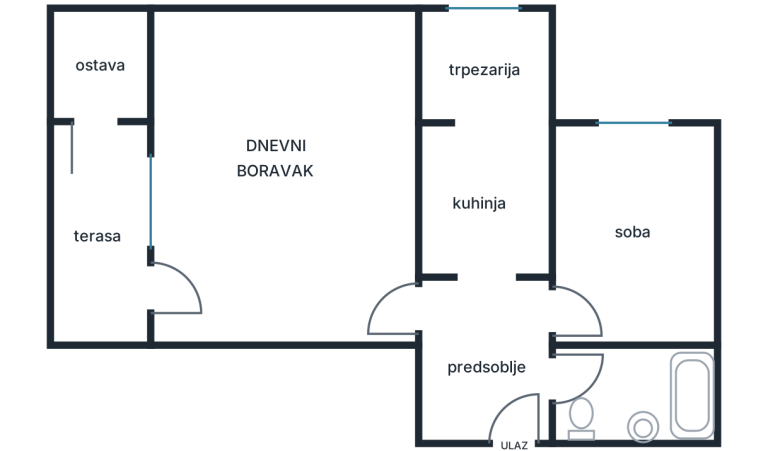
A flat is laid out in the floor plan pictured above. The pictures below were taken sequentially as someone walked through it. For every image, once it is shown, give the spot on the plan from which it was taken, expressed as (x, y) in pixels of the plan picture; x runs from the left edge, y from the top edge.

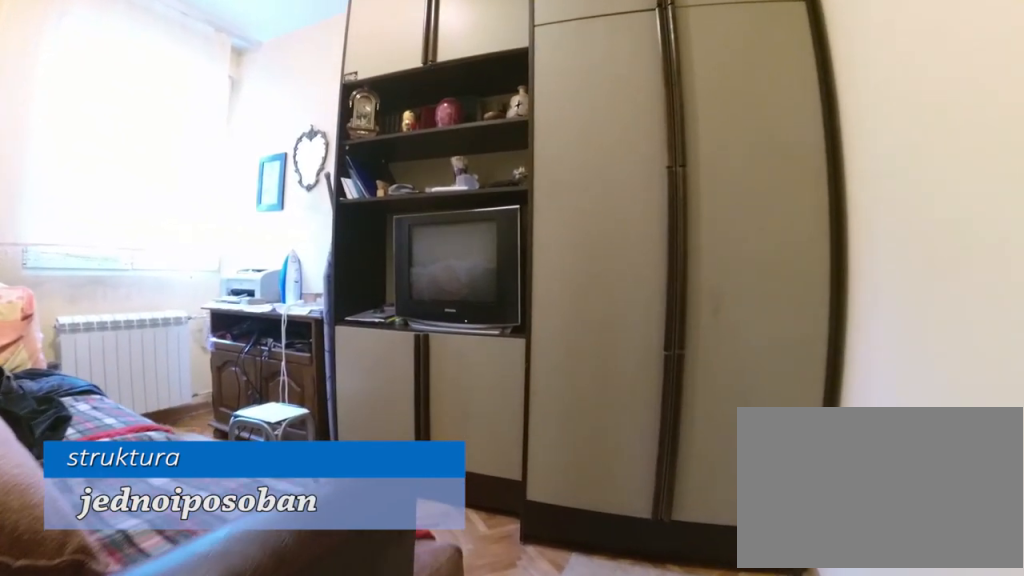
(579, 318)
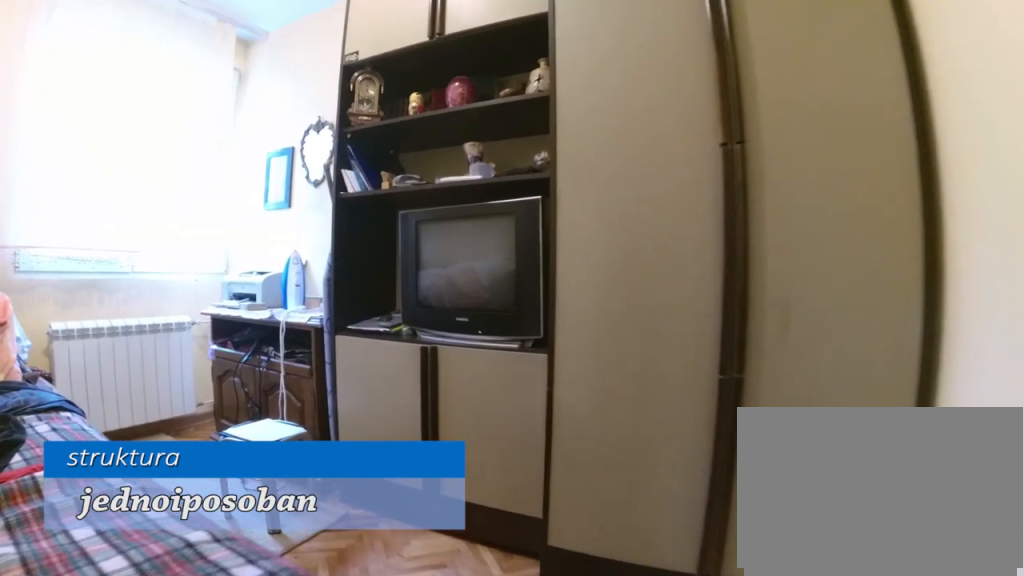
(596, 317)
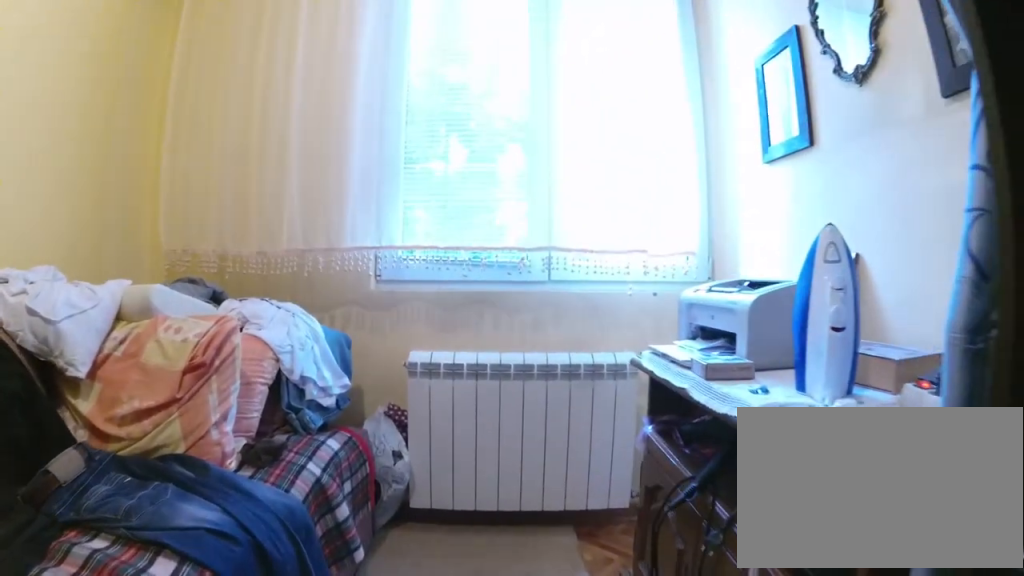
(655, 269)
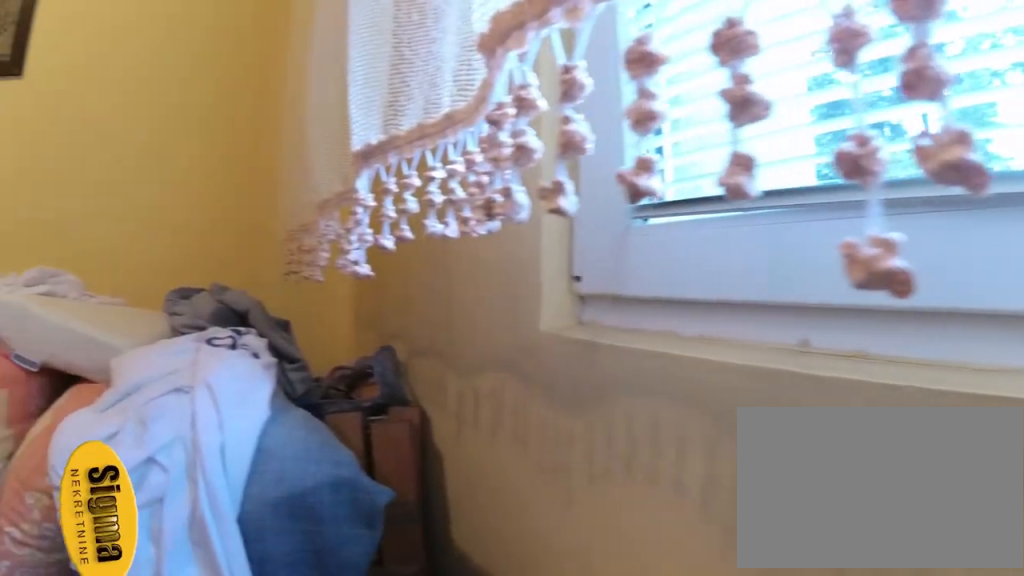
(665, 169)
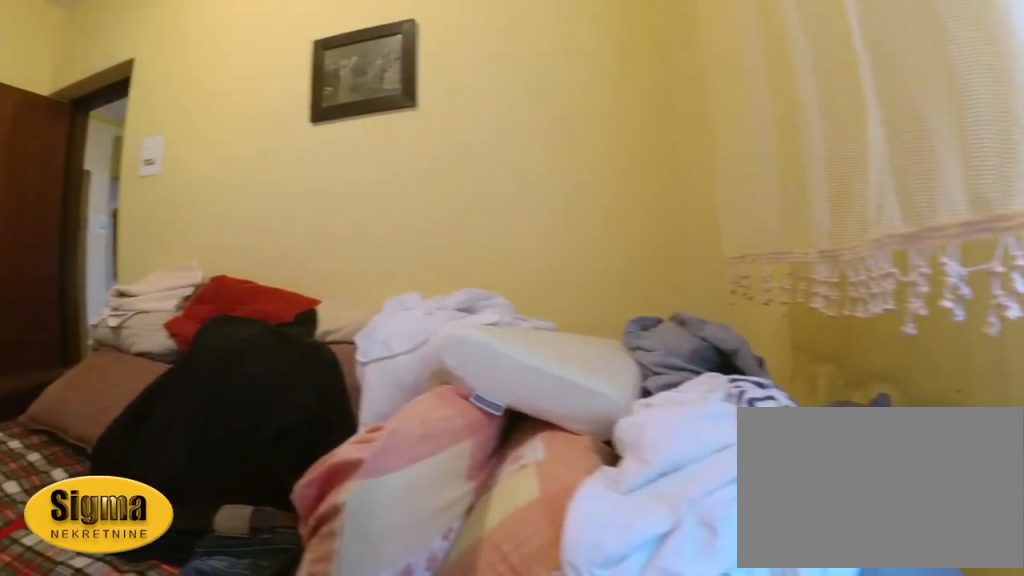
(671, 159)
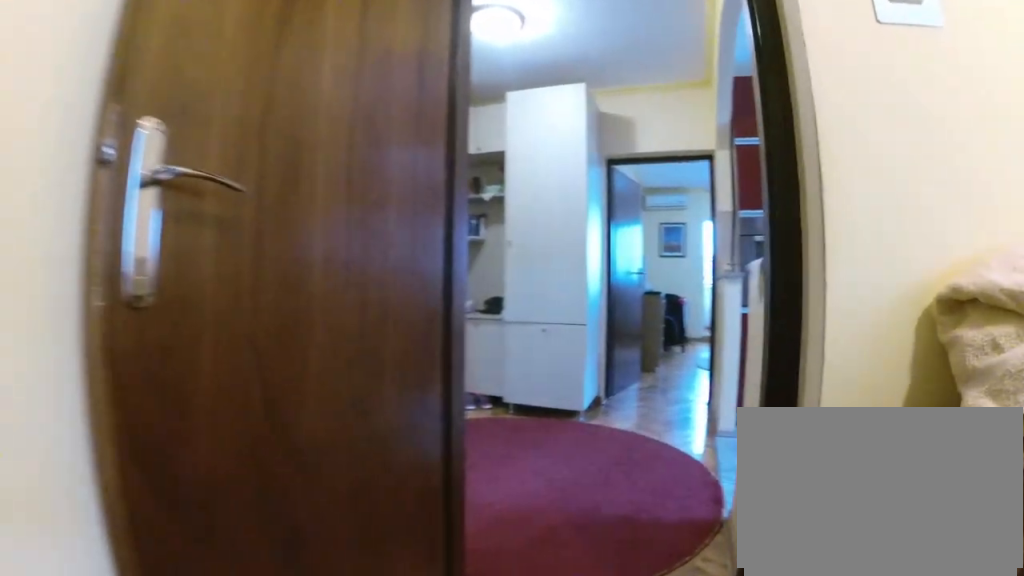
(641, 290)
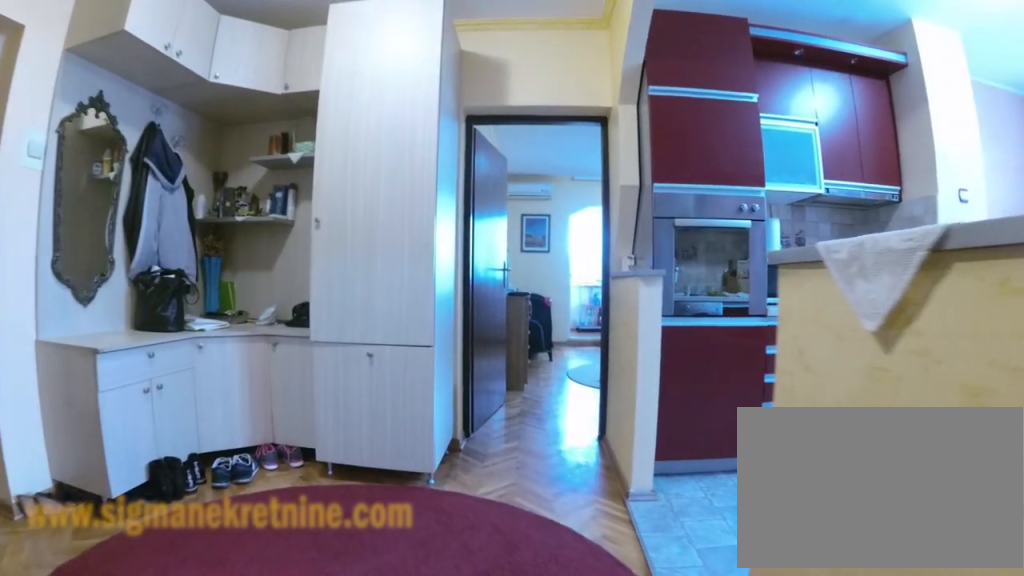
(566, 307)
